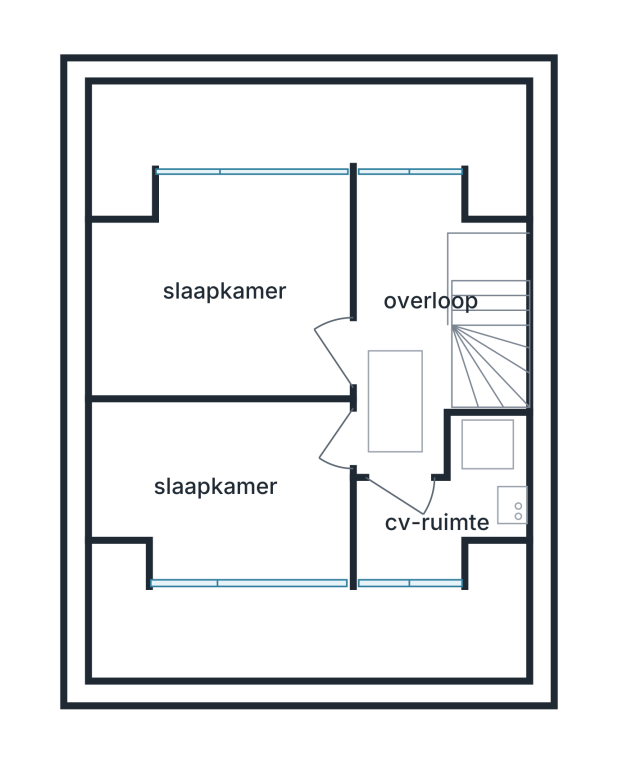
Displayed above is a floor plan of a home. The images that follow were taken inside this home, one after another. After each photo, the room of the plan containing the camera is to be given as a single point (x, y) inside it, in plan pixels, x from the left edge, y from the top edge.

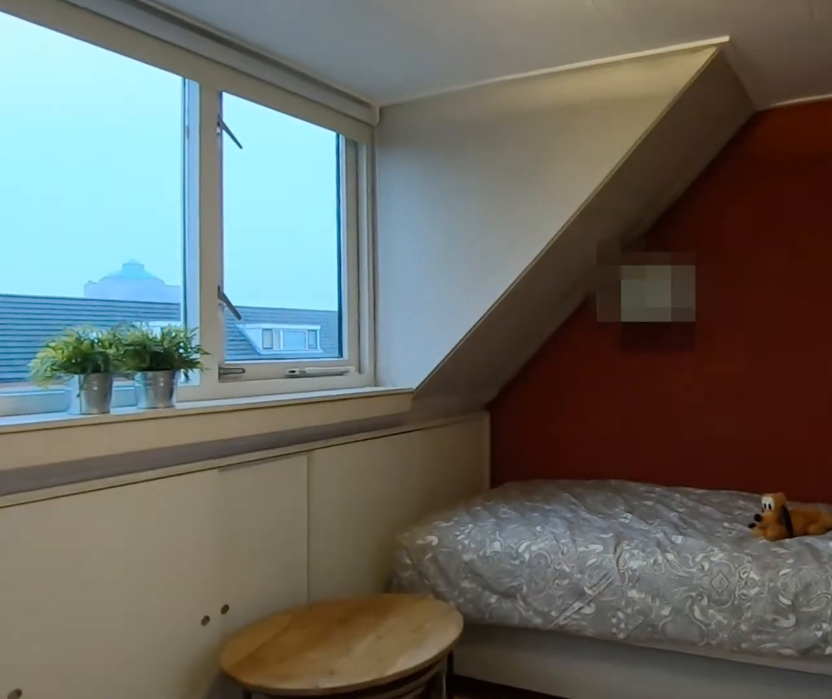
(224, 488)
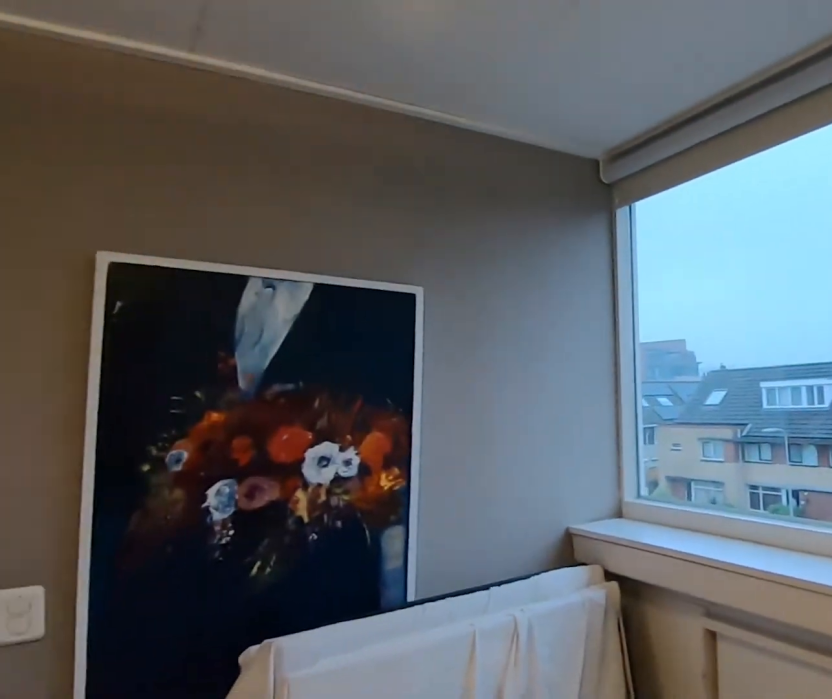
(224, 488)
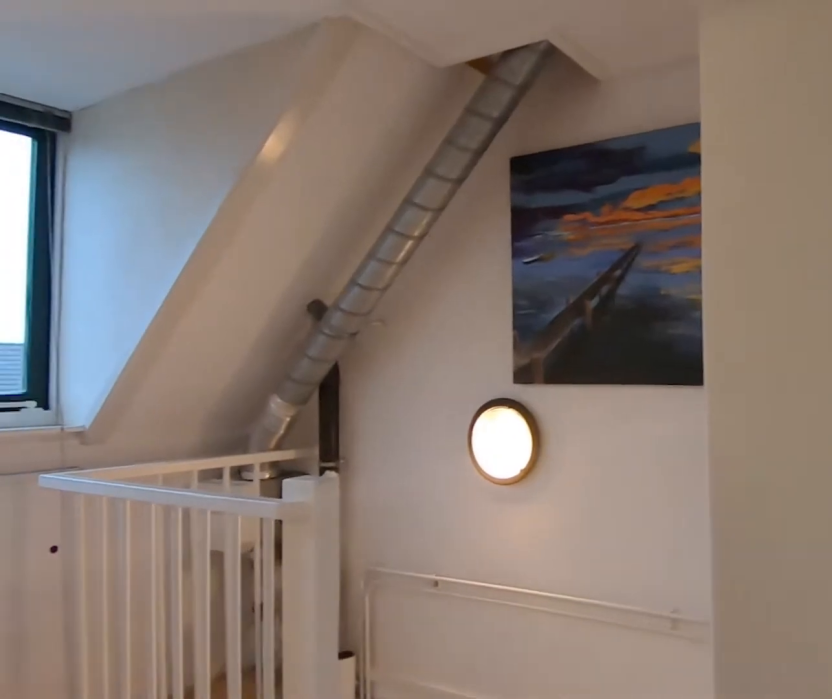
(410, 297)
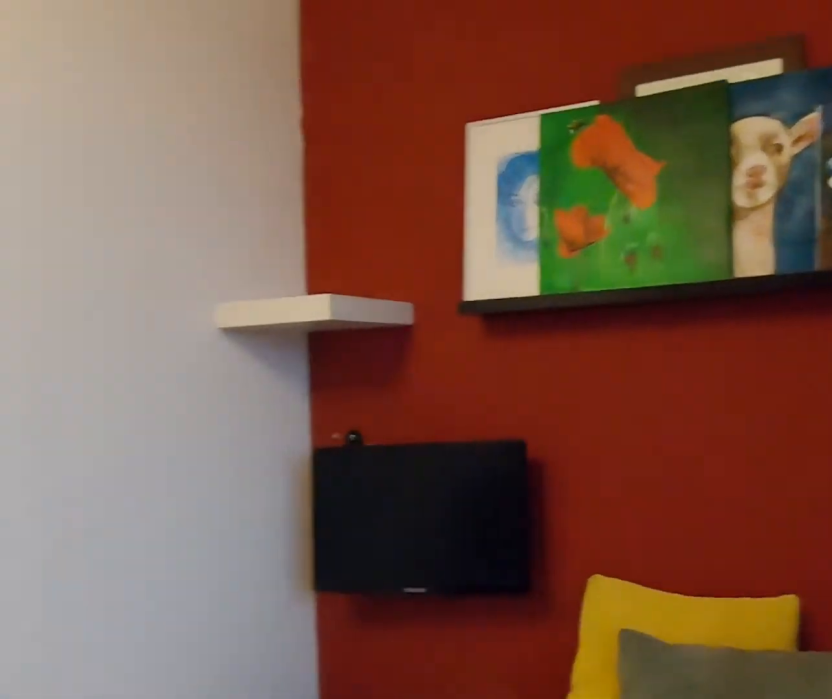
(223, 287)
